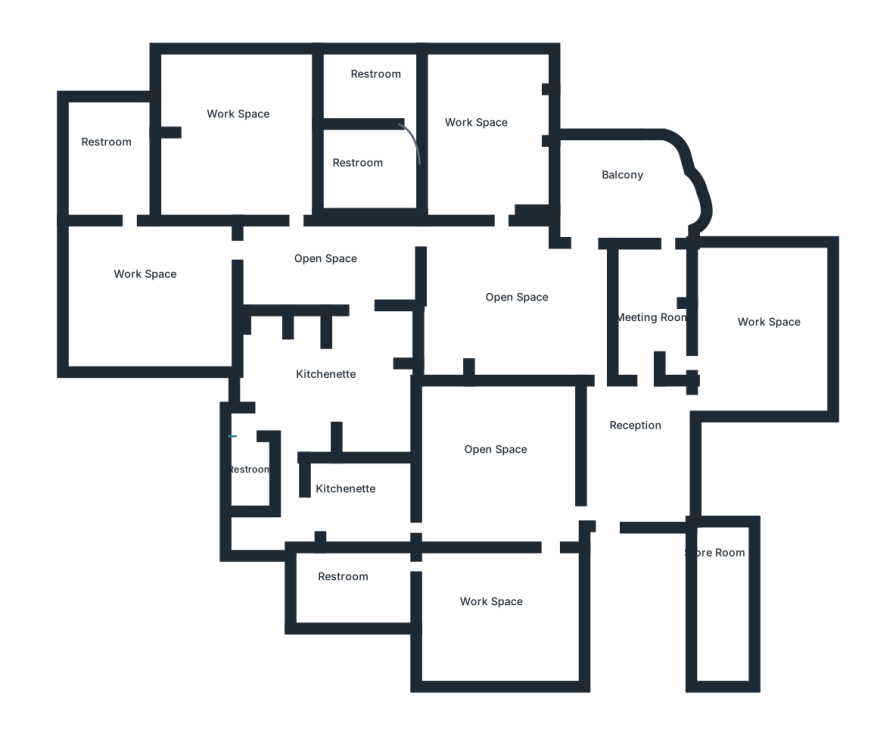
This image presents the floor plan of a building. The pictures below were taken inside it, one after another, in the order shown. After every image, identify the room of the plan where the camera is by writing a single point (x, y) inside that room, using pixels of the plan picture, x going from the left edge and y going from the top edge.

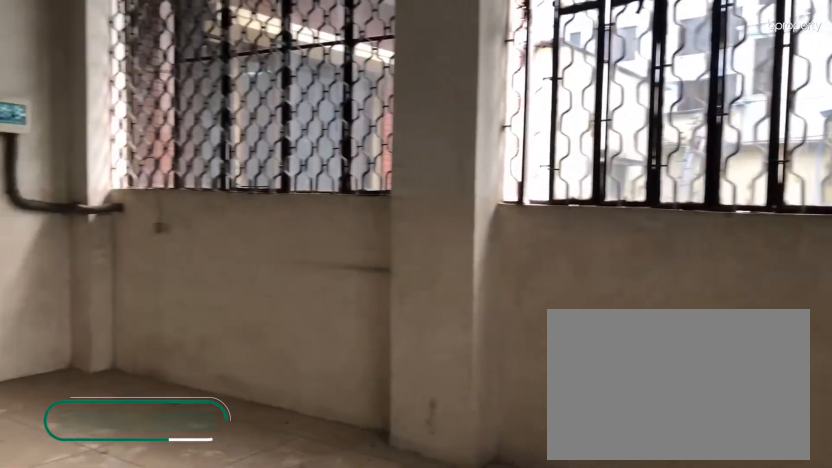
(638, 184)
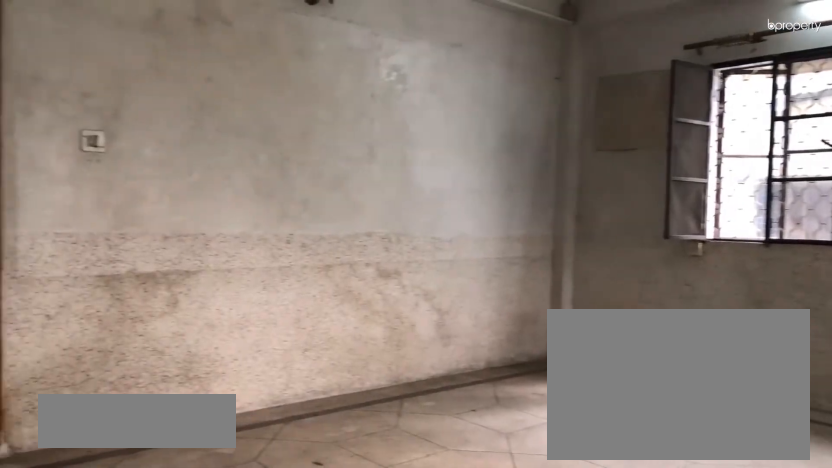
(492, 132)
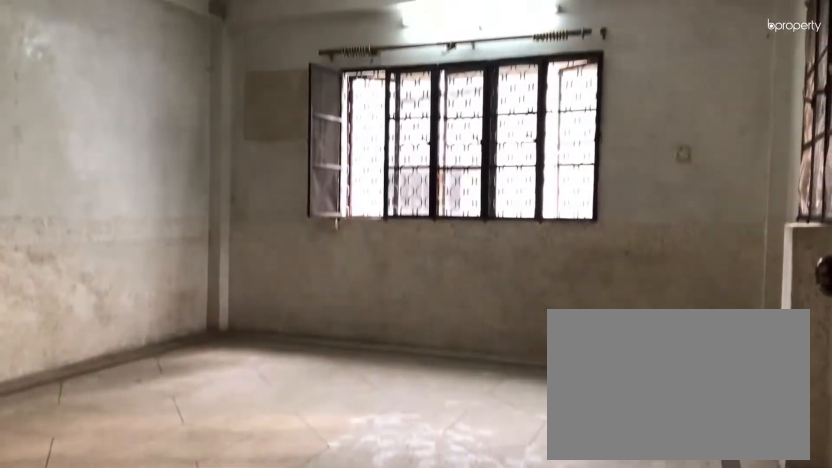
(491, 142)
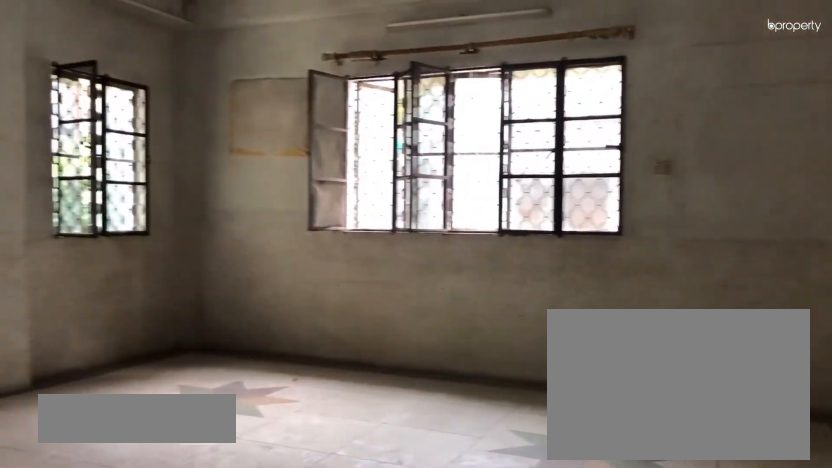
(240, 113)
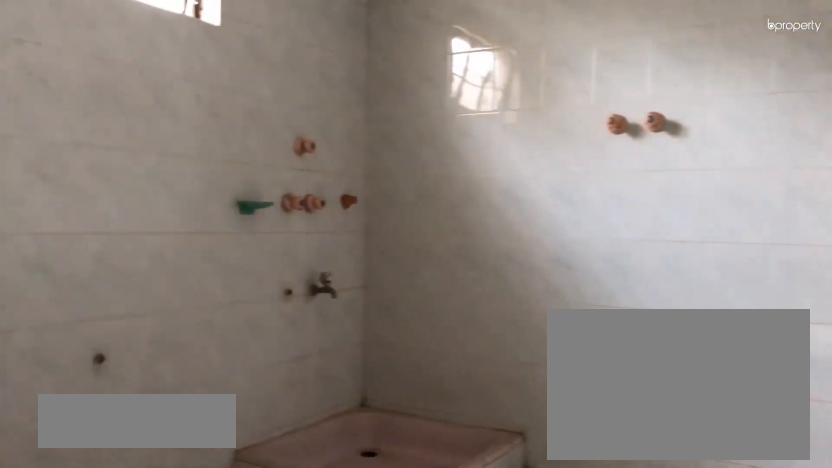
(371, 79)
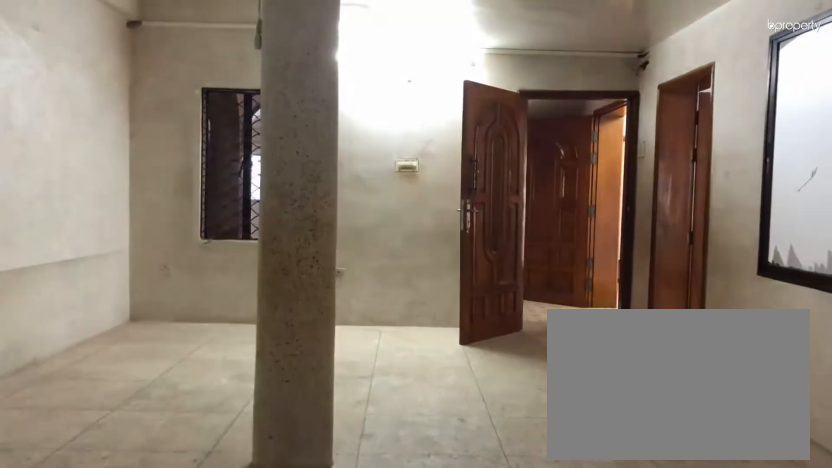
(520, 484)
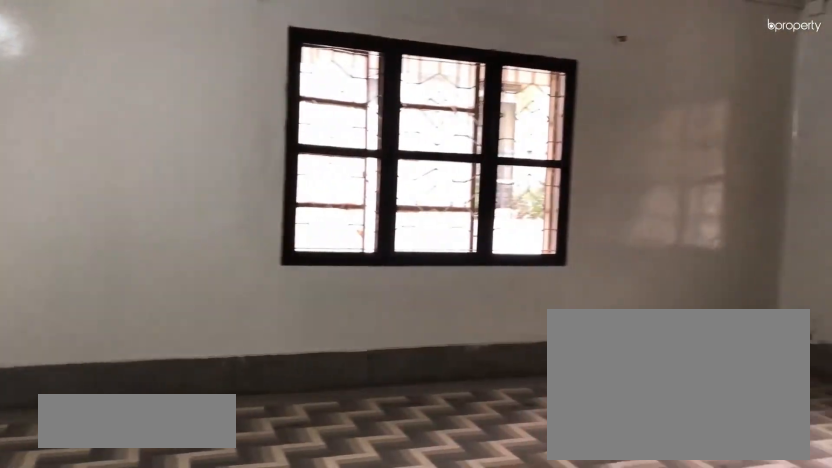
(477, 596)
